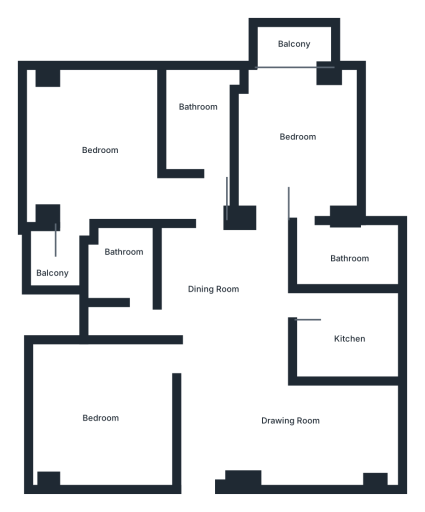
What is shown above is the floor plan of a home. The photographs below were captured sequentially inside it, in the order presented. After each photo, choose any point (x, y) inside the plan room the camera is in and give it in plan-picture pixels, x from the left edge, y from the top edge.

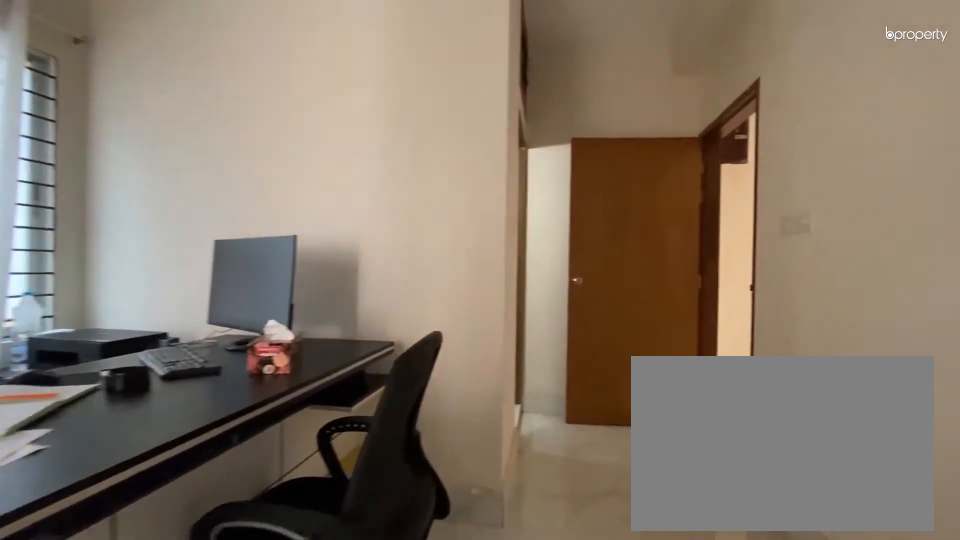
(96, 153)
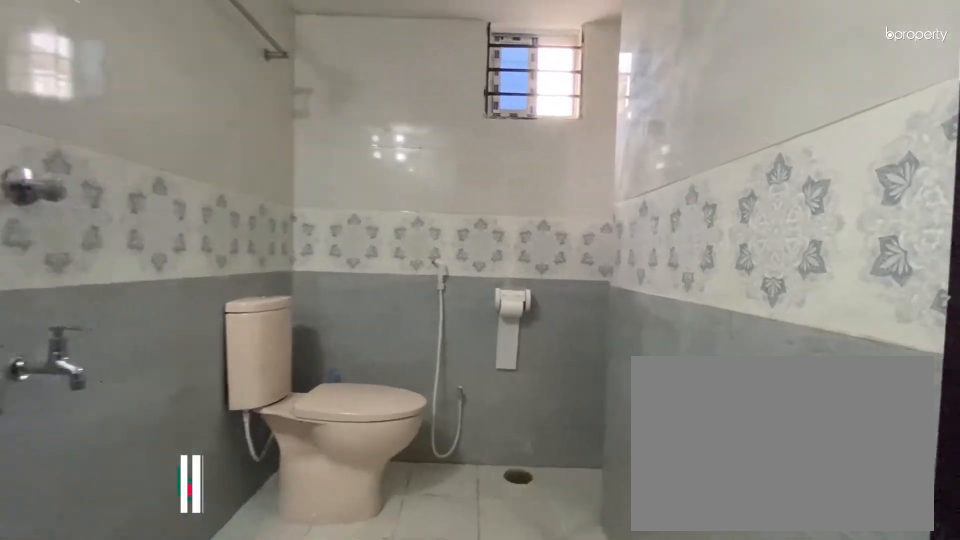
(193, 122)
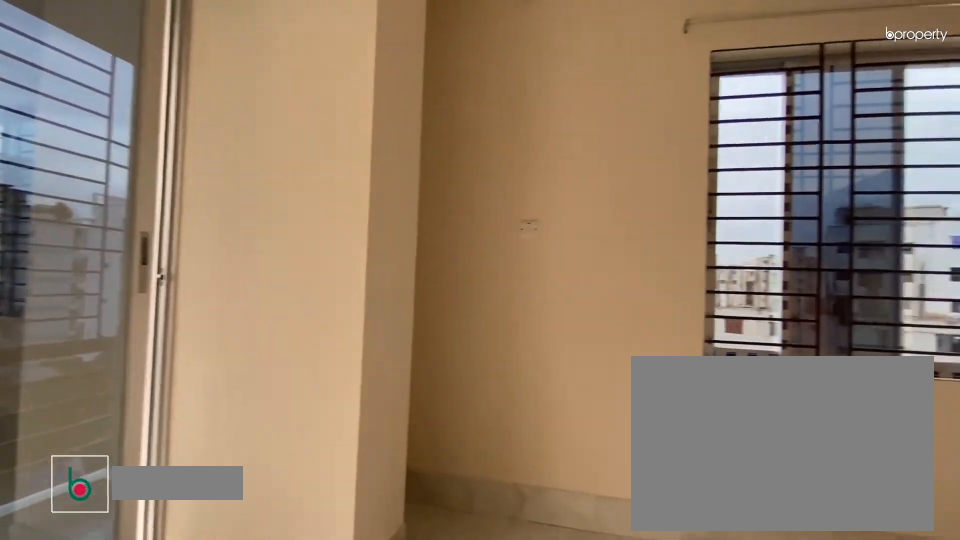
(294, 137)
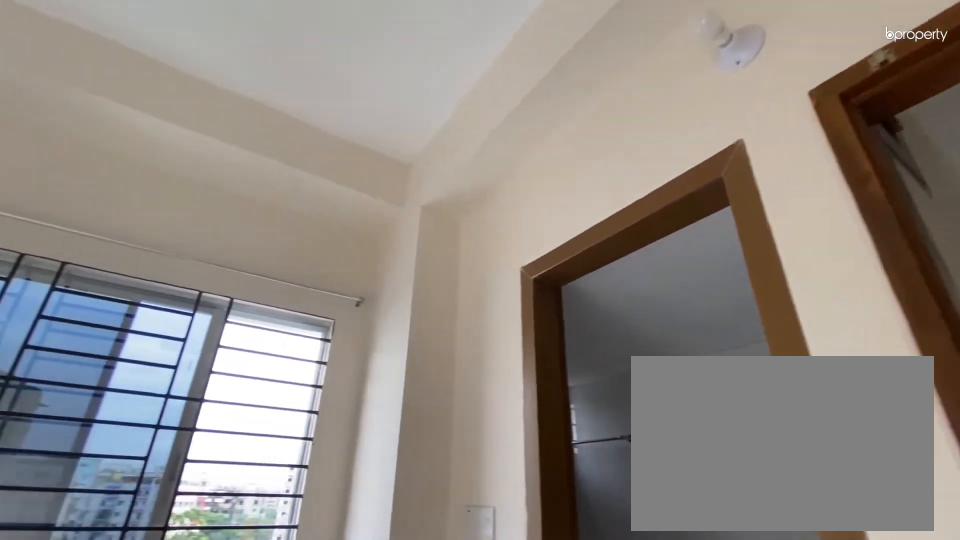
(294, 137)
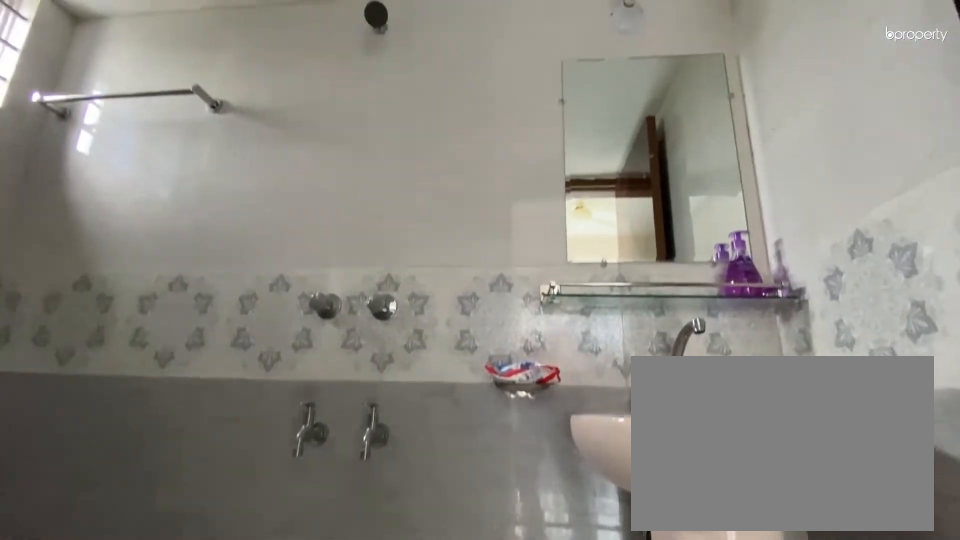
(345, 250)
